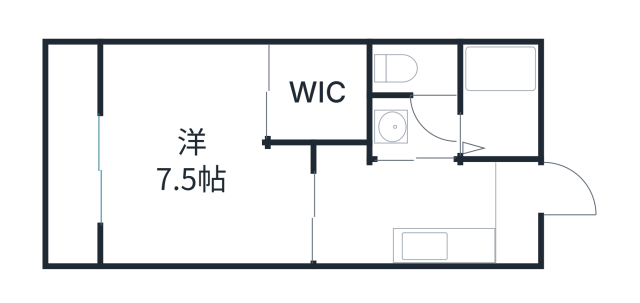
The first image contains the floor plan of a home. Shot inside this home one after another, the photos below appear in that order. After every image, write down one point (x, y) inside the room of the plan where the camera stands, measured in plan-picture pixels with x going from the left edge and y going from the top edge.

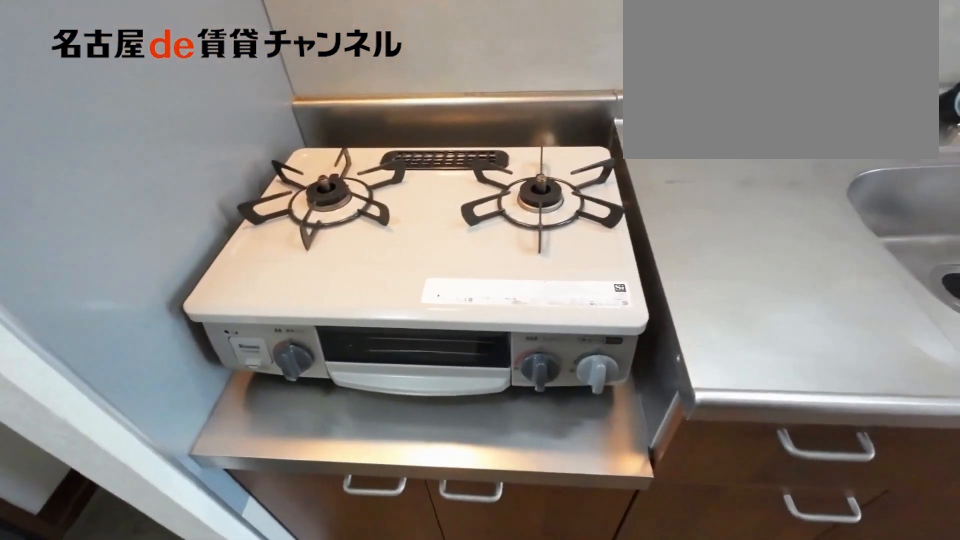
(442, 247)
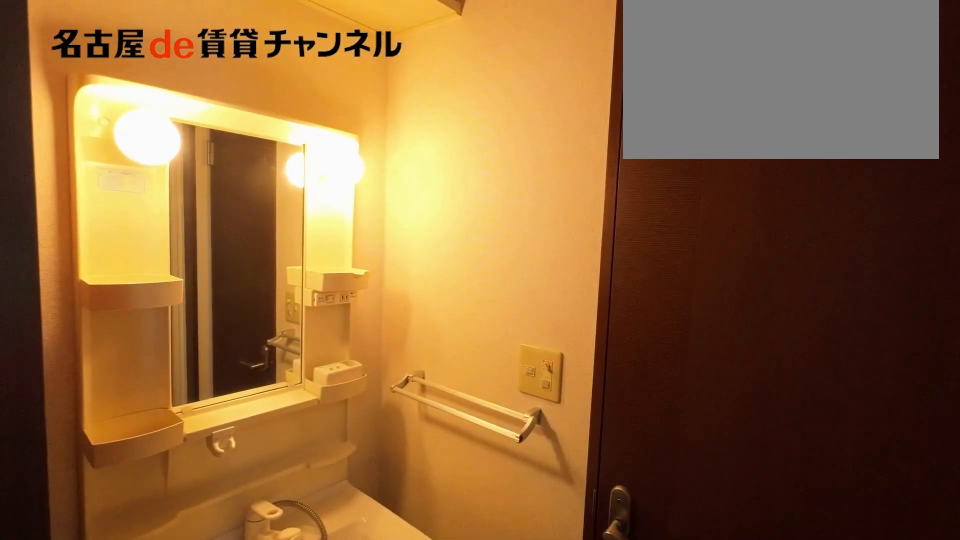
(417, 129)
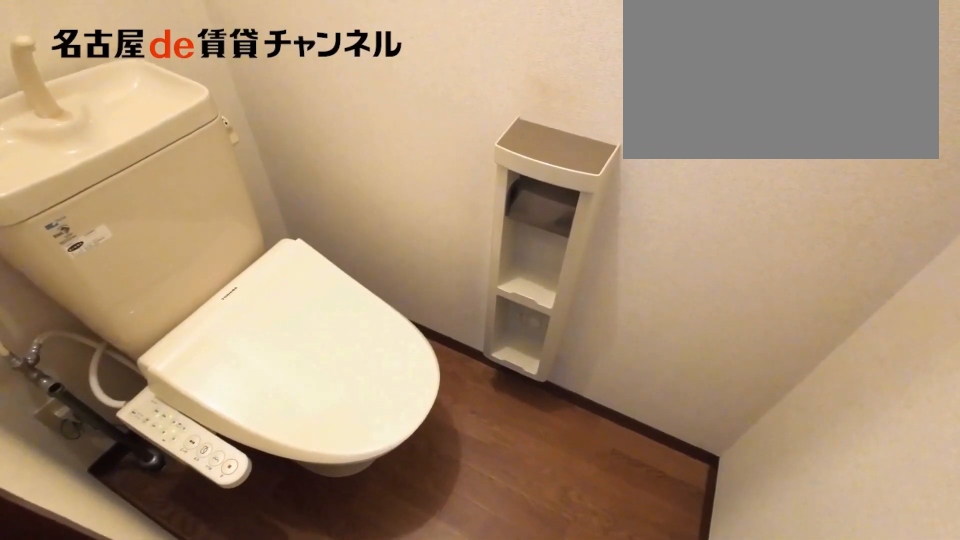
(417, 68)
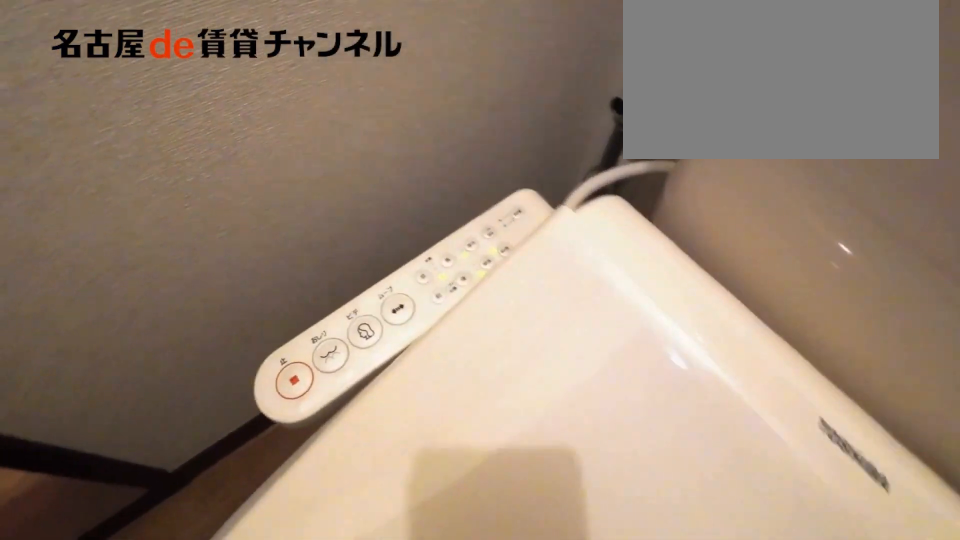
(417, 68)
